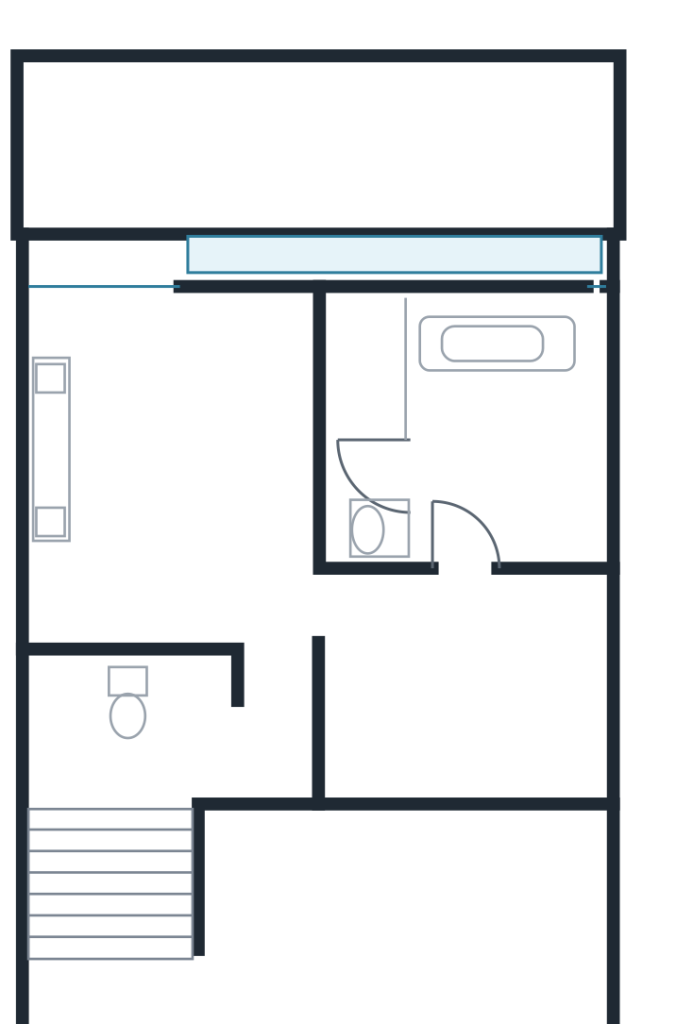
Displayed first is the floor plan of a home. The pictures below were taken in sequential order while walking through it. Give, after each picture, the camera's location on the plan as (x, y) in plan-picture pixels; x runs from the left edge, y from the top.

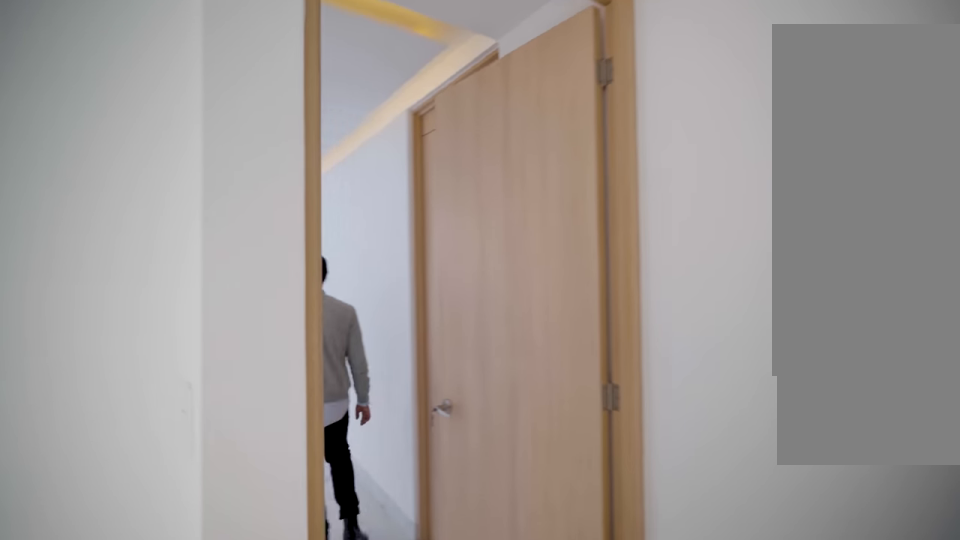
(167, 771)
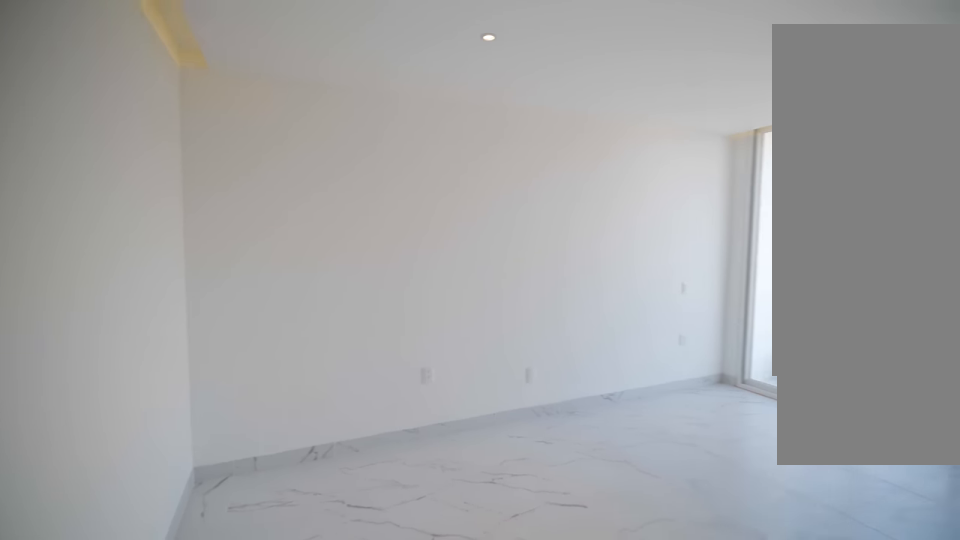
(272, 628)
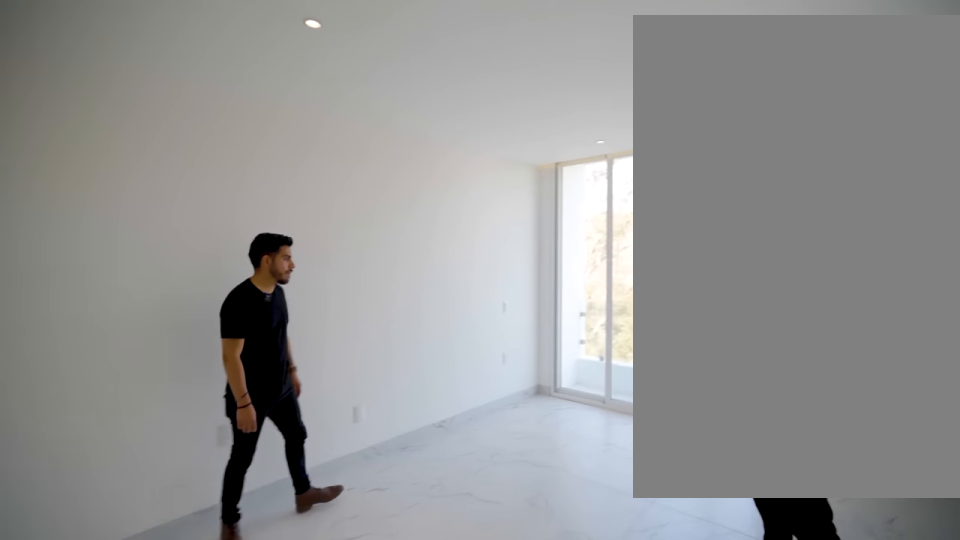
(273, 616)
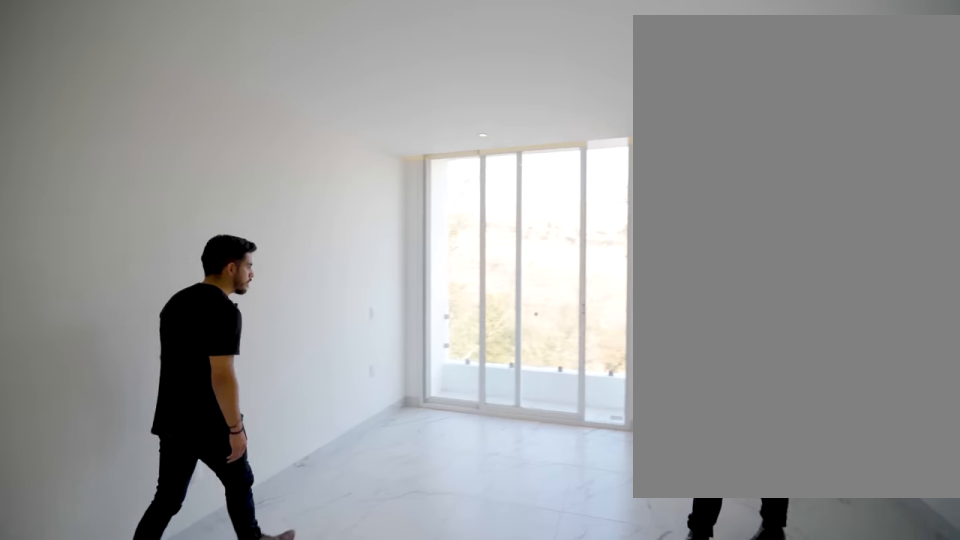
(273, 617)
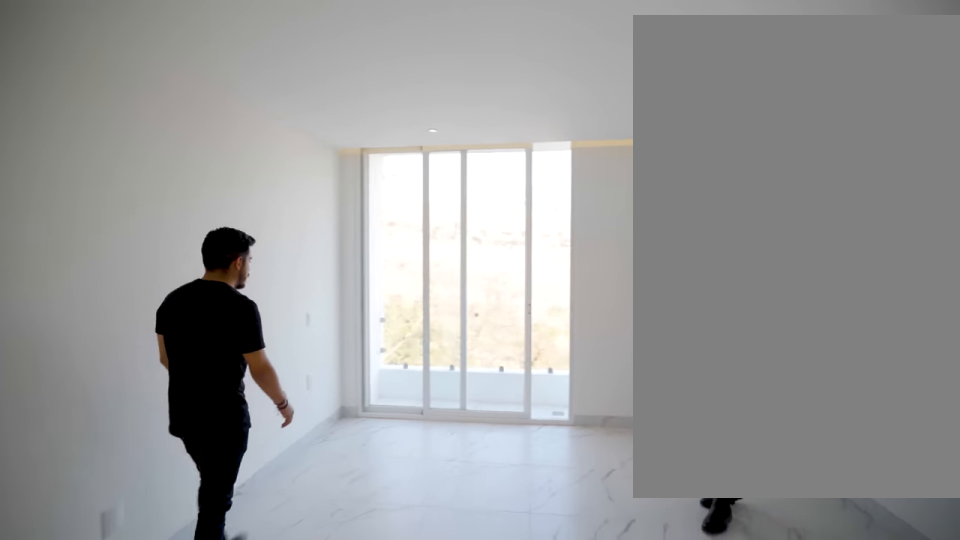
(273, 616)
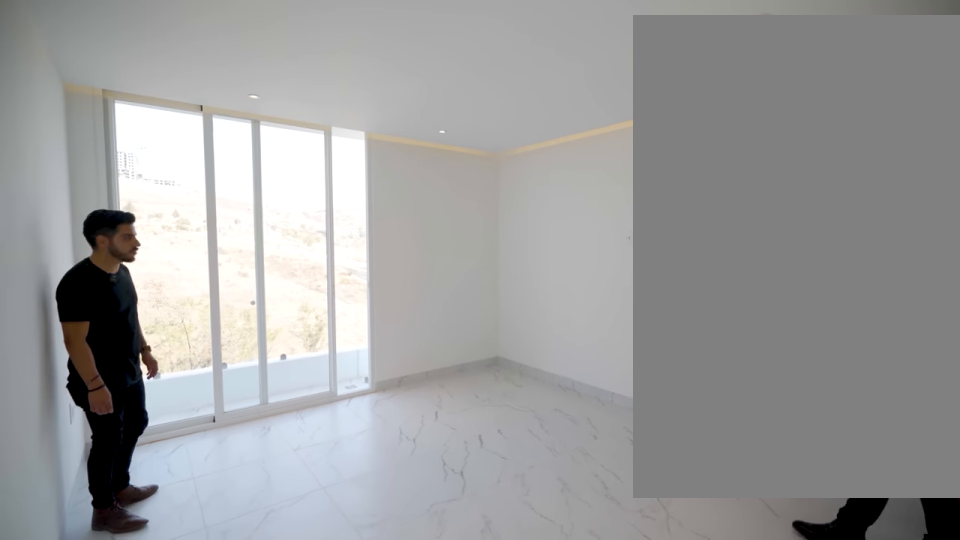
(176, 609)
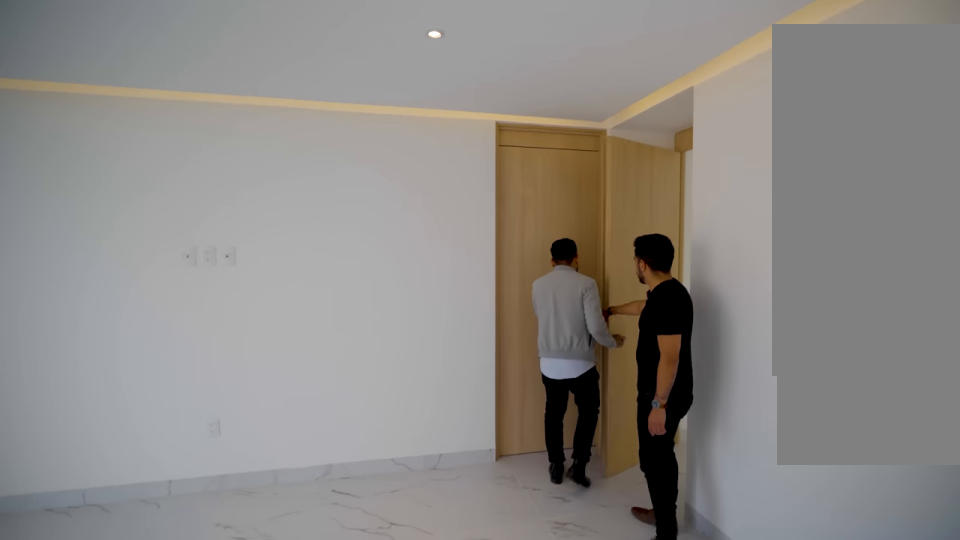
(109, 419)
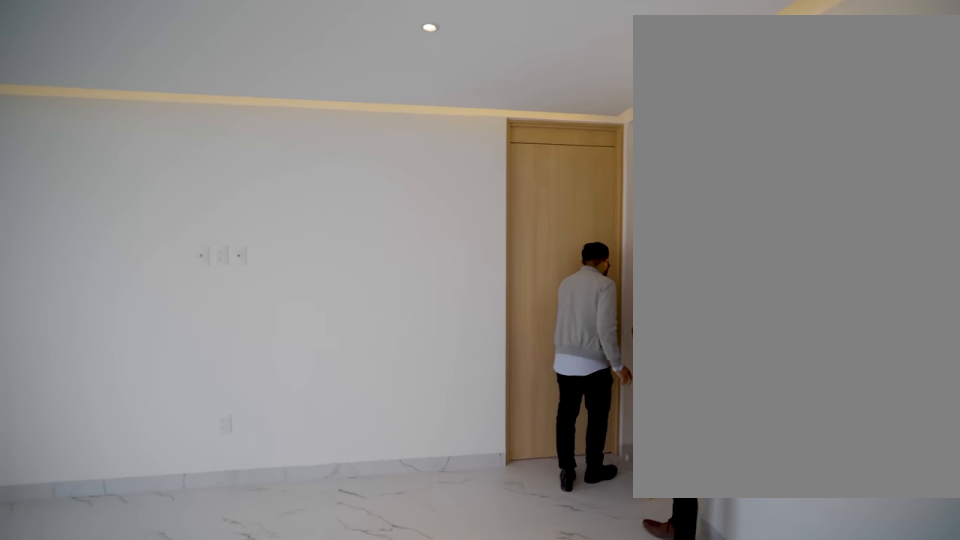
(113, 430)
